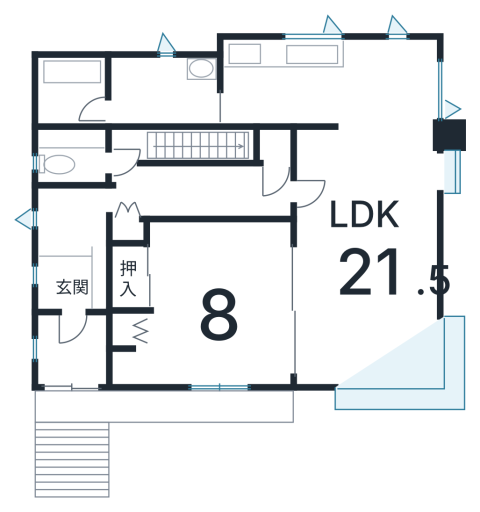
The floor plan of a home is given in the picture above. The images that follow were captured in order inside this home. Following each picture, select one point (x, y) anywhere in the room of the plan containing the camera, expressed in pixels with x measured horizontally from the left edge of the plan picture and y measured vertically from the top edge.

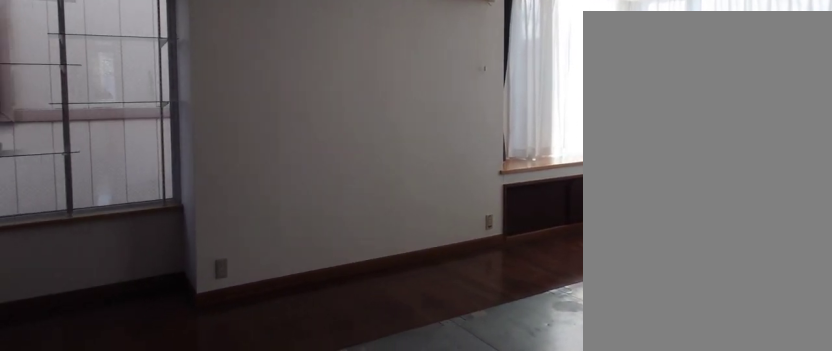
(371, 269)
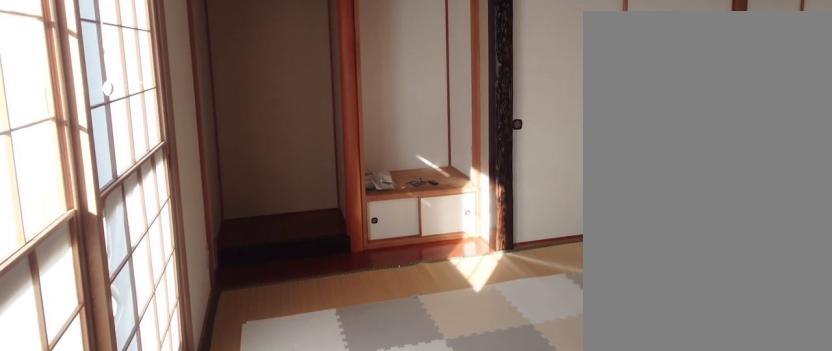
(229, 304)
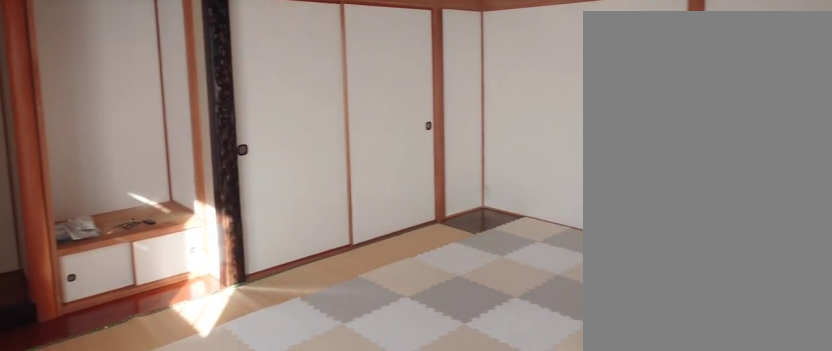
(229, 304)
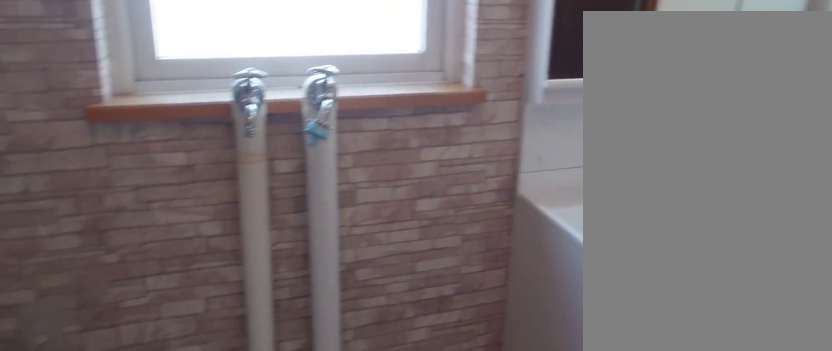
(174, 77)
